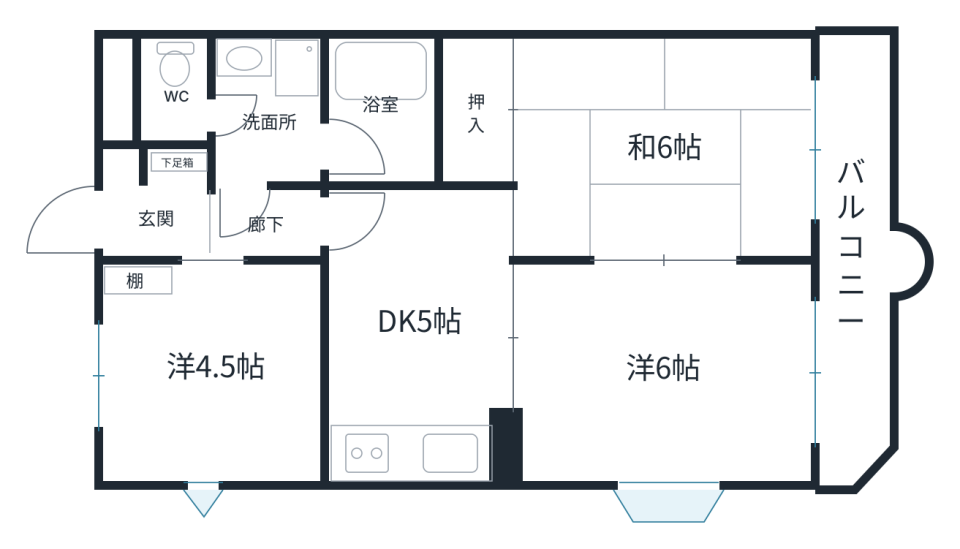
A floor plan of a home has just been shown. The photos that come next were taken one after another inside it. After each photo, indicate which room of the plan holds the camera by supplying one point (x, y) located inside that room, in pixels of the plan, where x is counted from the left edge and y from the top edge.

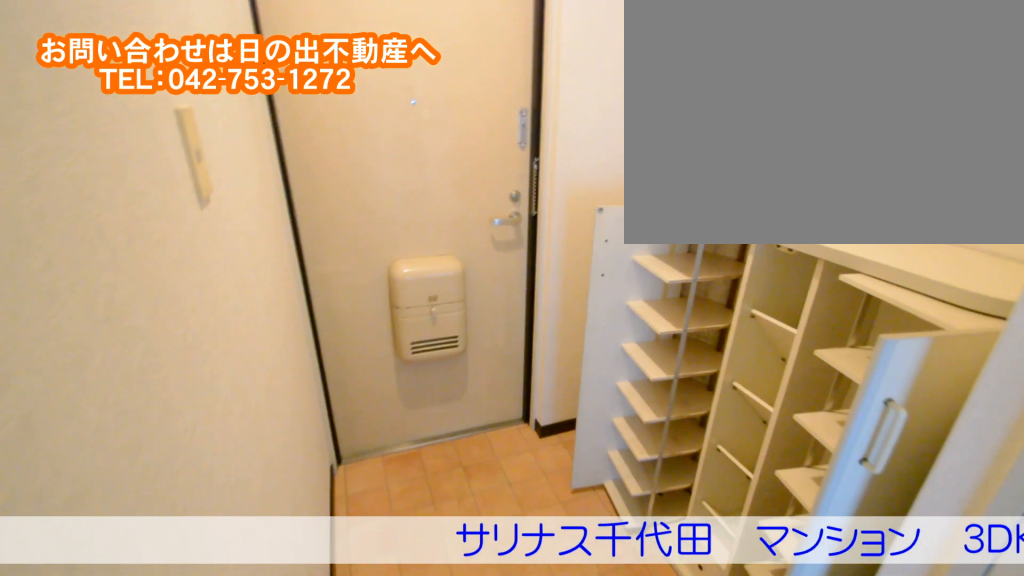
(193, 218)
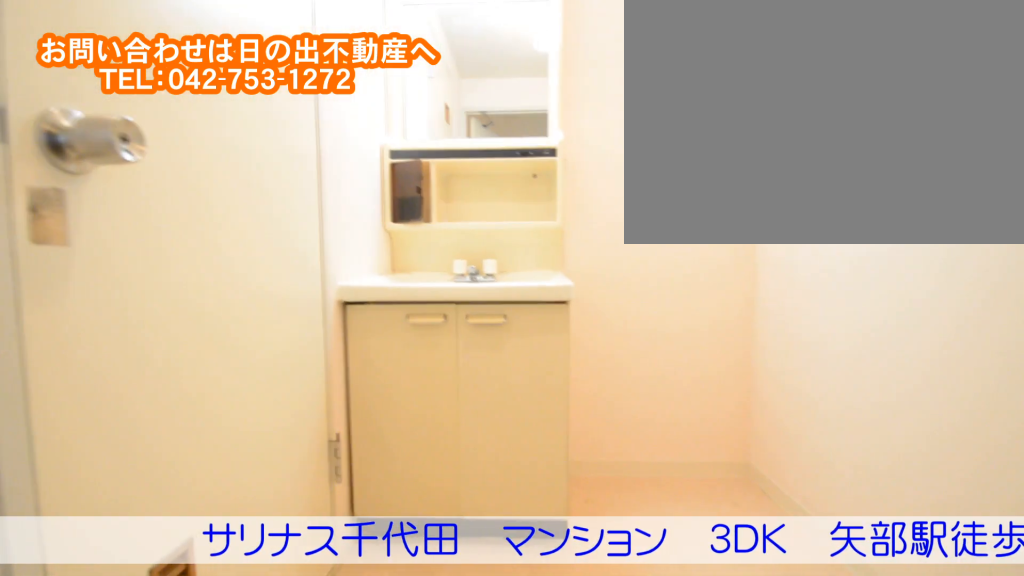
(269, 141)
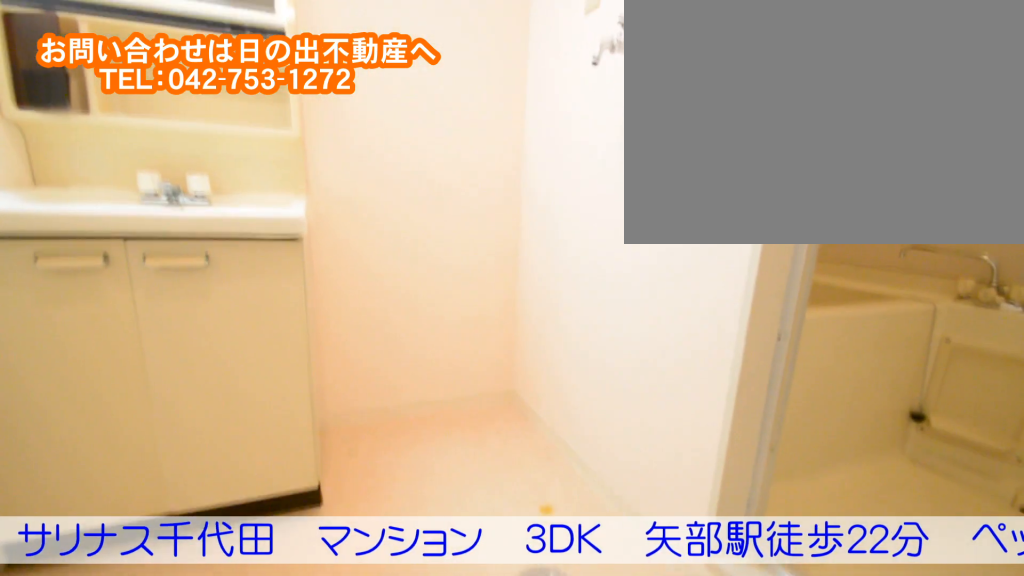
(269, 141)
